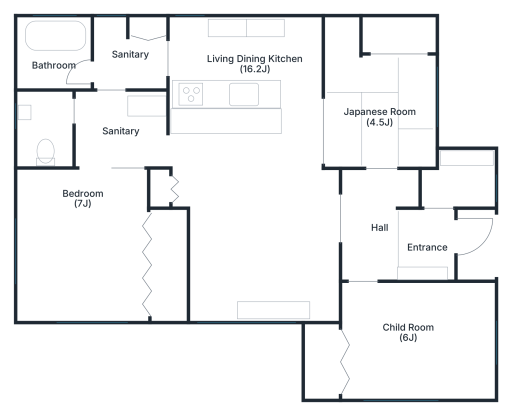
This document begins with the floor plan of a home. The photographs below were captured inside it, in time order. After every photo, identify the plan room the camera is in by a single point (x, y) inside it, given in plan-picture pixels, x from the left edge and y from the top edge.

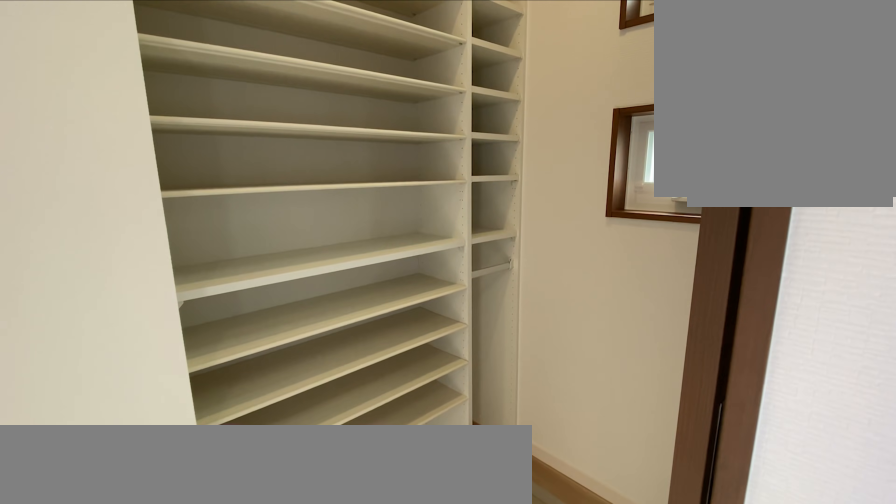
(460, 182)
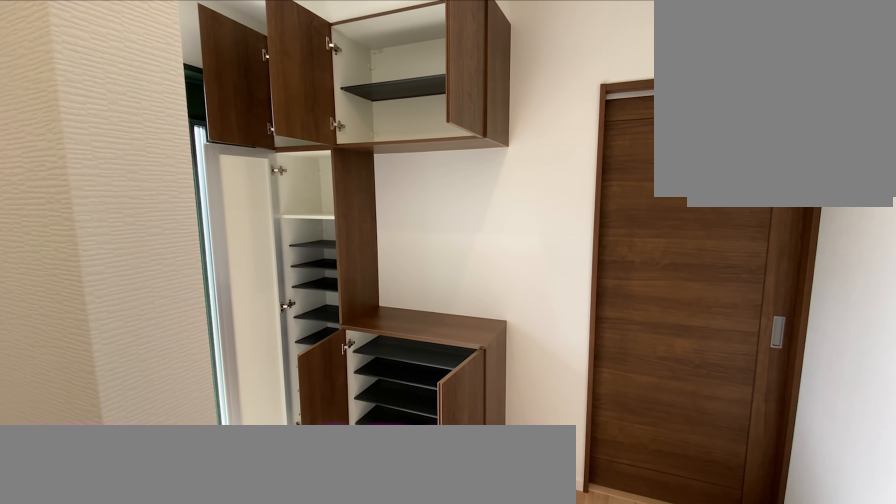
(425, 240)
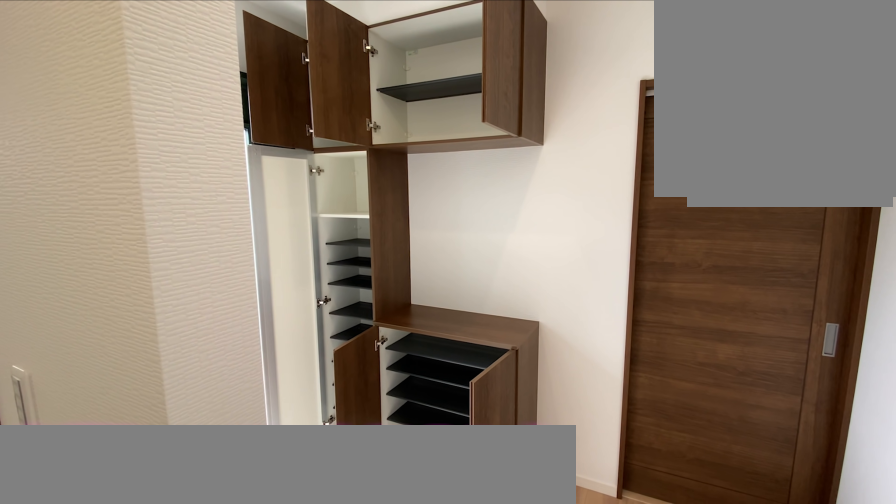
(425, 240)
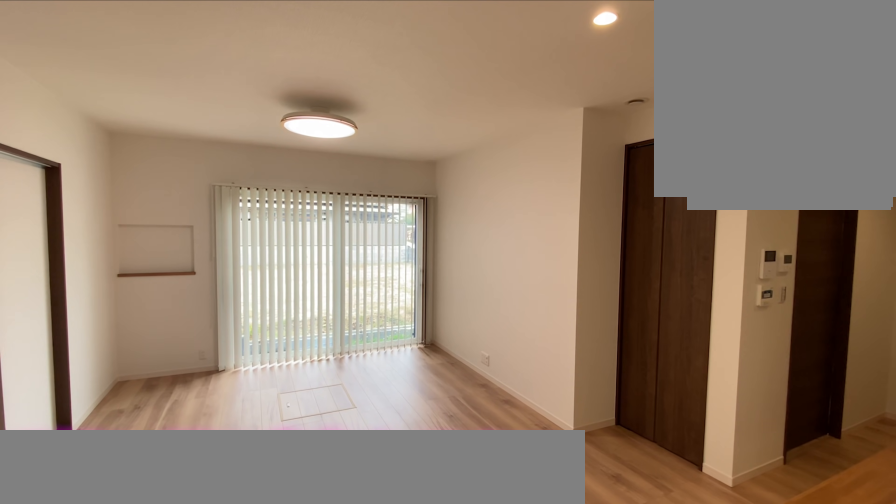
(257, 216)
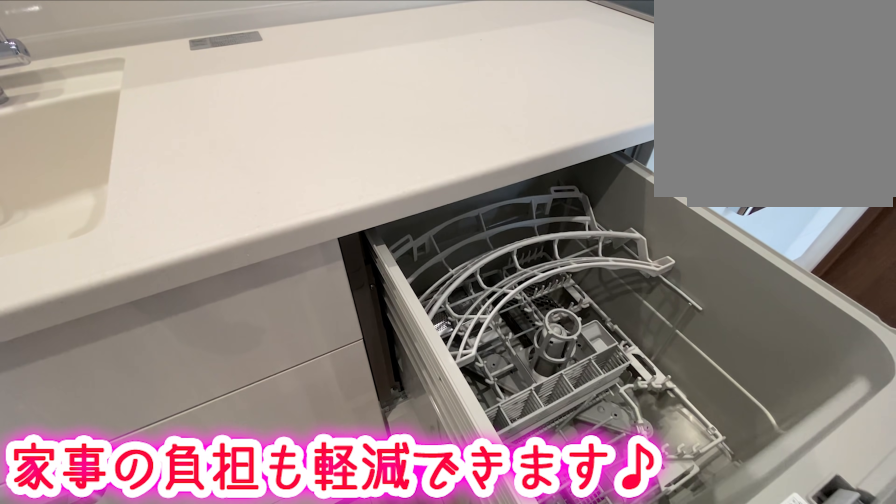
(228, 61)
